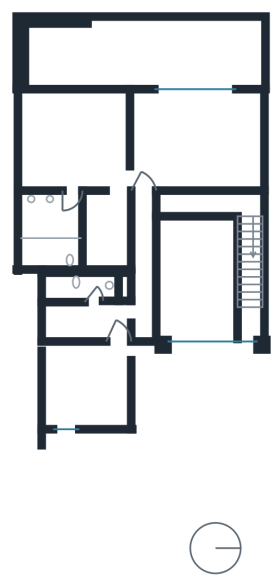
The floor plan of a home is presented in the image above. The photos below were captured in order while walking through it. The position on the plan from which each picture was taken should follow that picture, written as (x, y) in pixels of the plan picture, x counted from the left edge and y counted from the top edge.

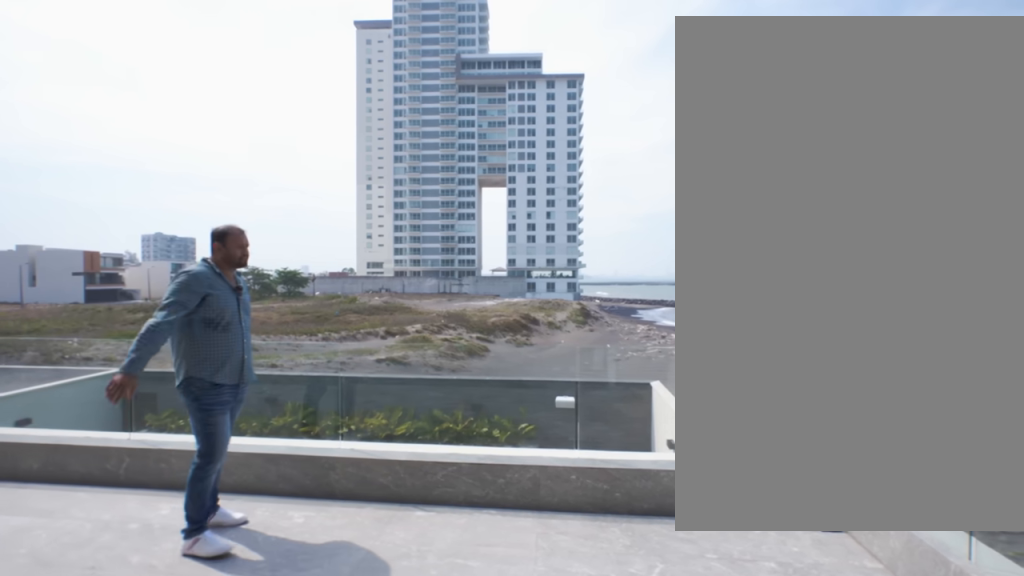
(223, 66)
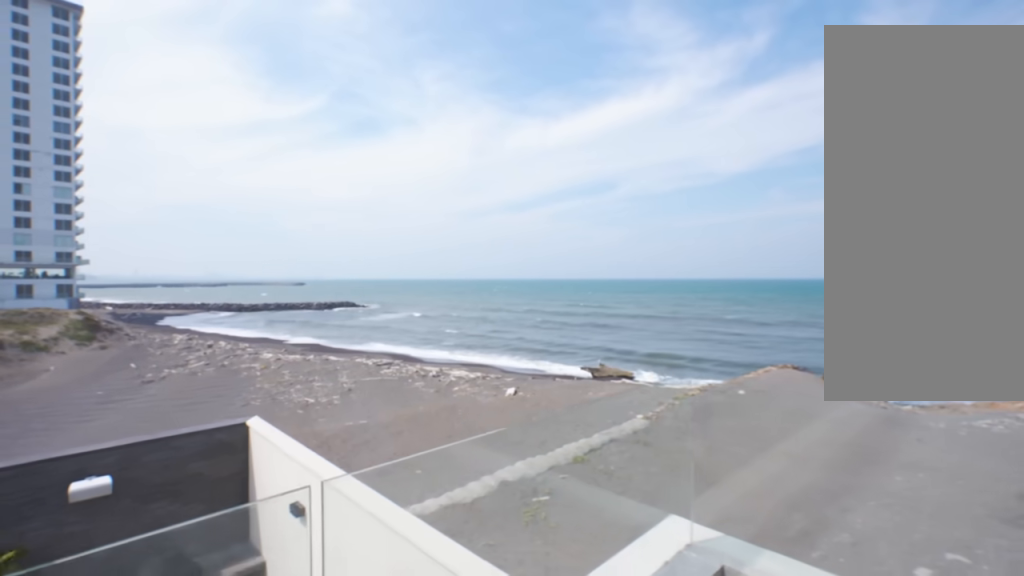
(221, 38)
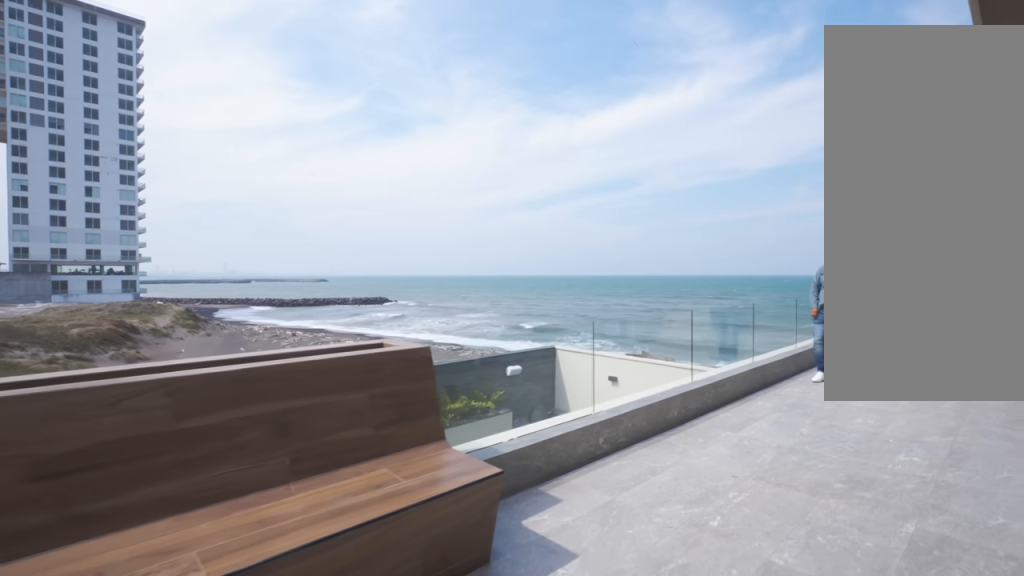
(118, 40)
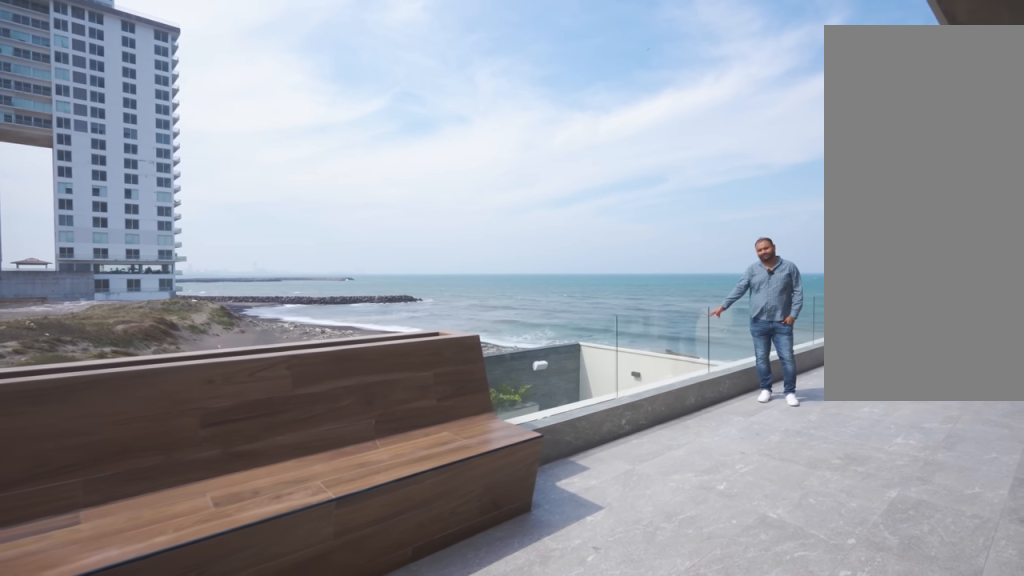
(62, 48)
